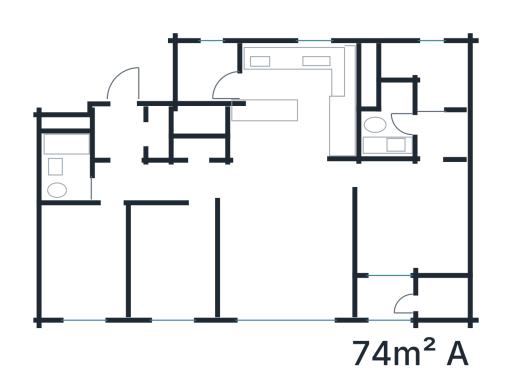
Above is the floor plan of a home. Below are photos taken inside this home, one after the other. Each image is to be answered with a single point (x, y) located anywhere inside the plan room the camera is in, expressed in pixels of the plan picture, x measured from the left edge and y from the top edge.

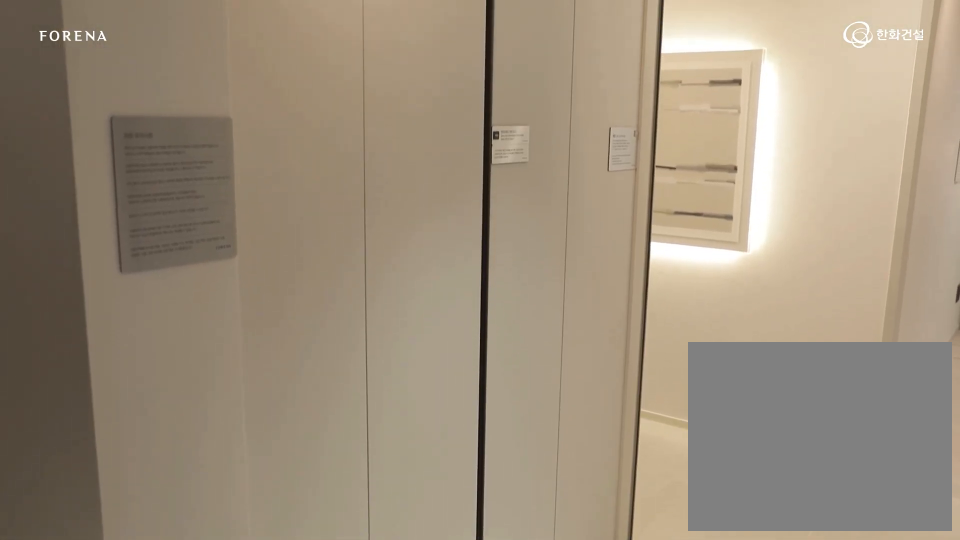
(125, 131)
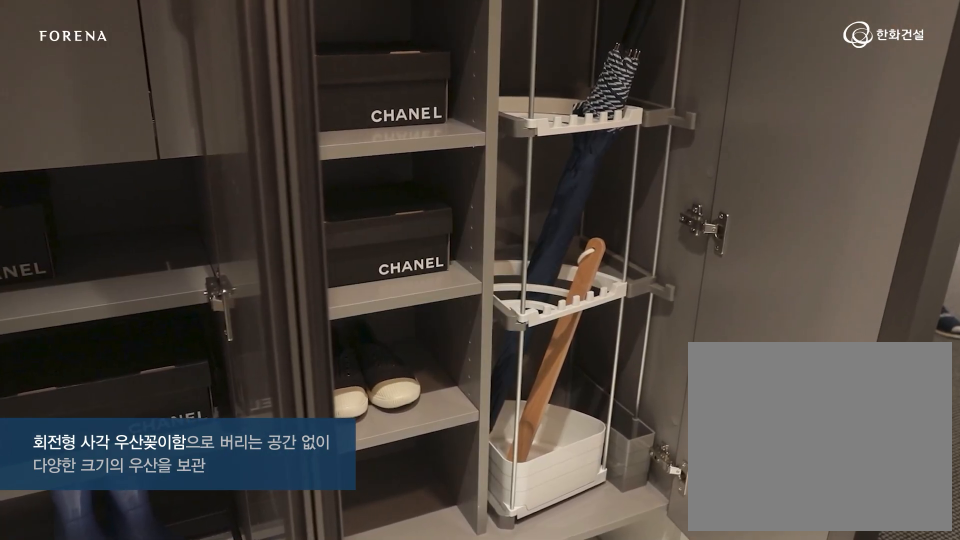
(125, 131)
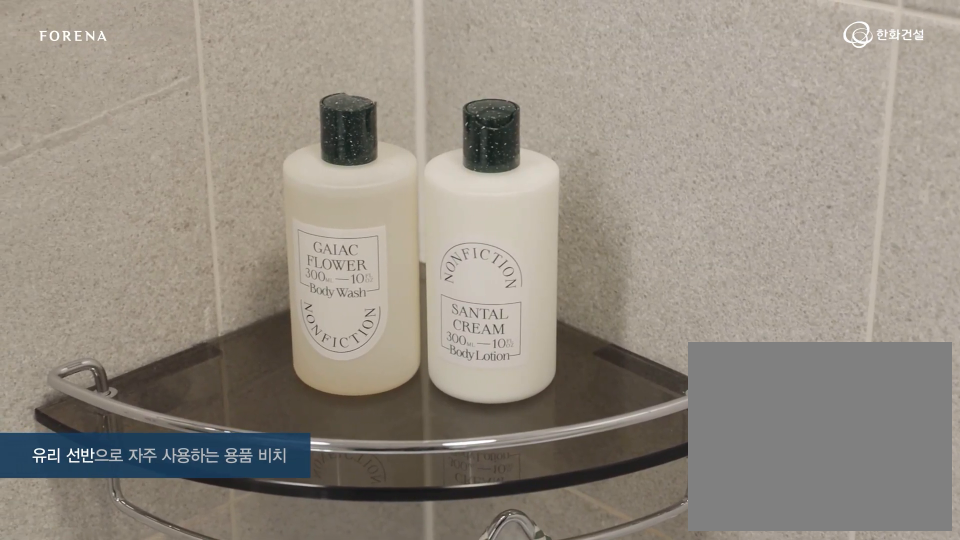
(86, 185)
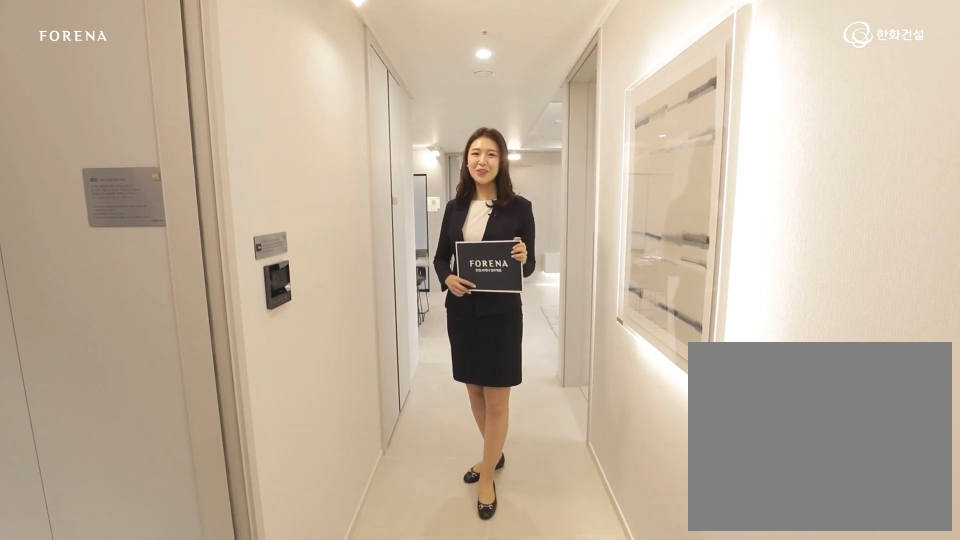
(182, 181)
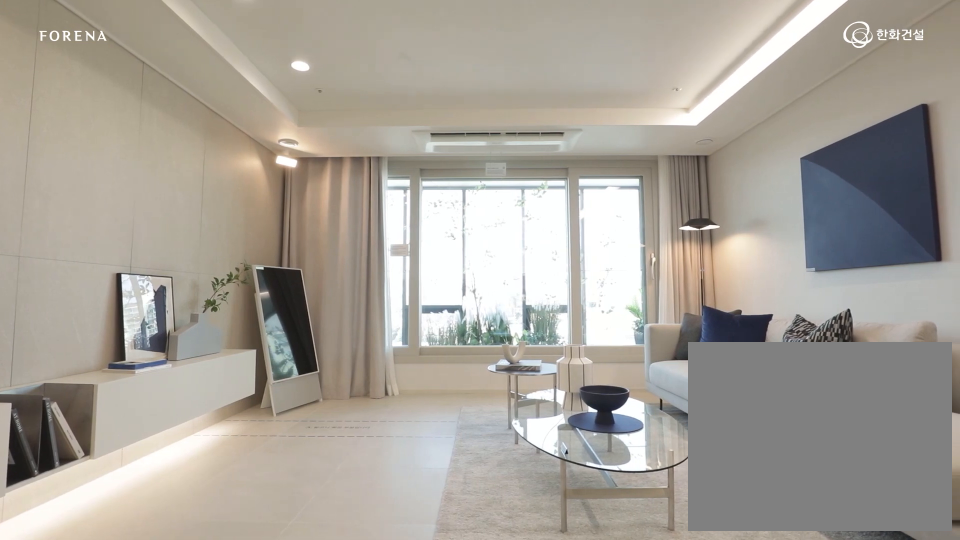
(290, 247)
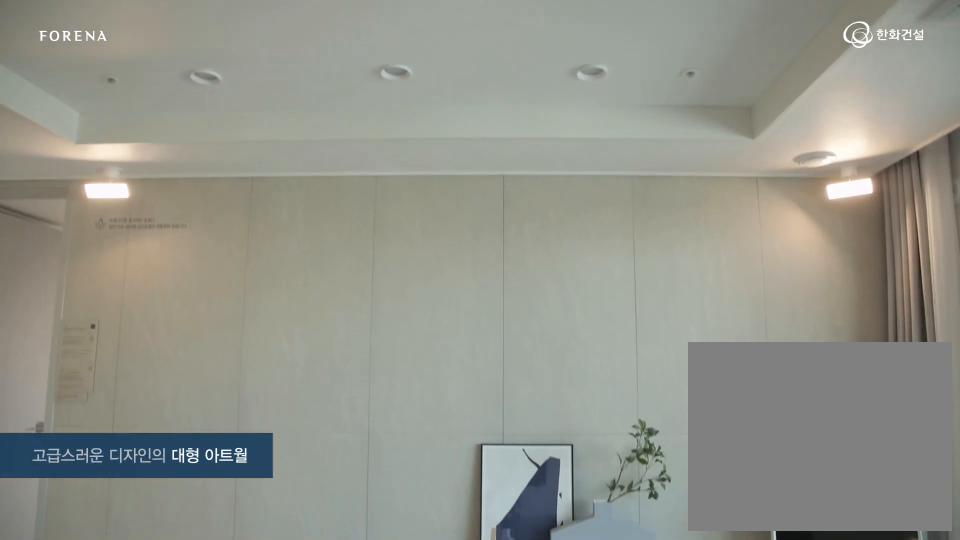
(290, 247)
